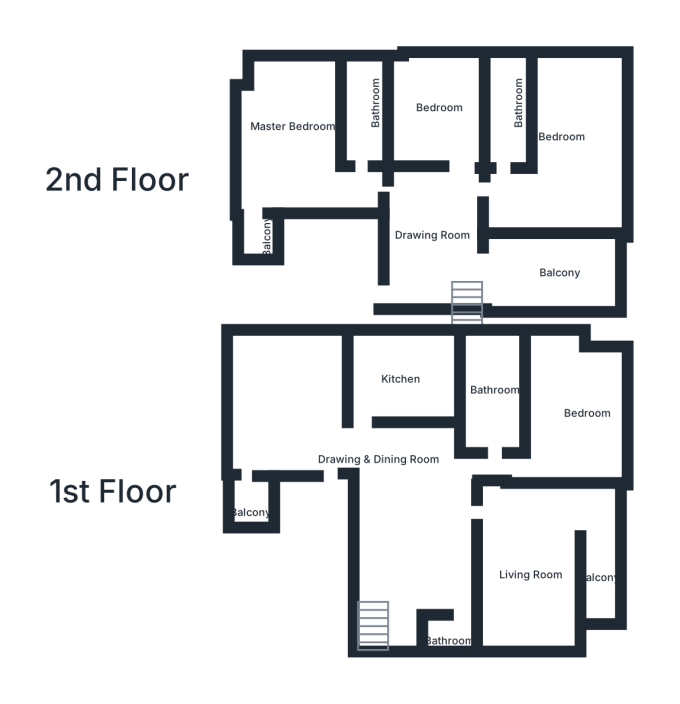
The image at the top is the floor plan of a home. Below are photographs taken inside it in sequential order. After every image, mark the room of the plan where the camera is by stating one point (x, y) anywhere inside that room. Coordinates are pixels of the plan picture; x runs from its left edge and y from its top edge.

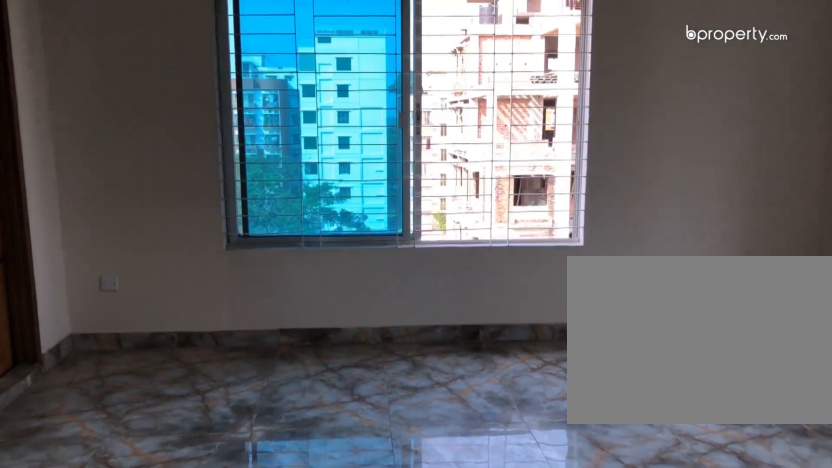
(316, 436)
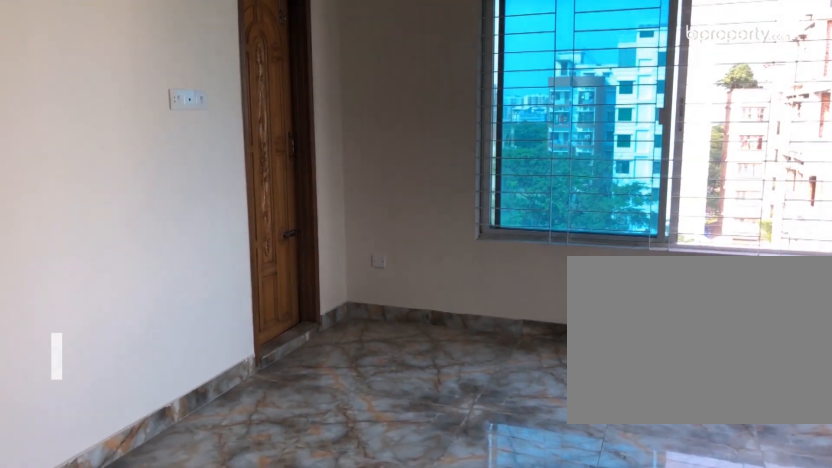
(316, 436)
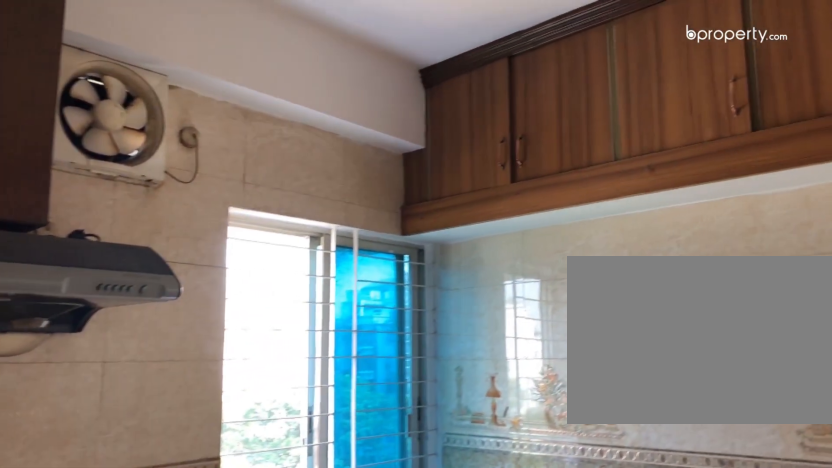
(398, 378)
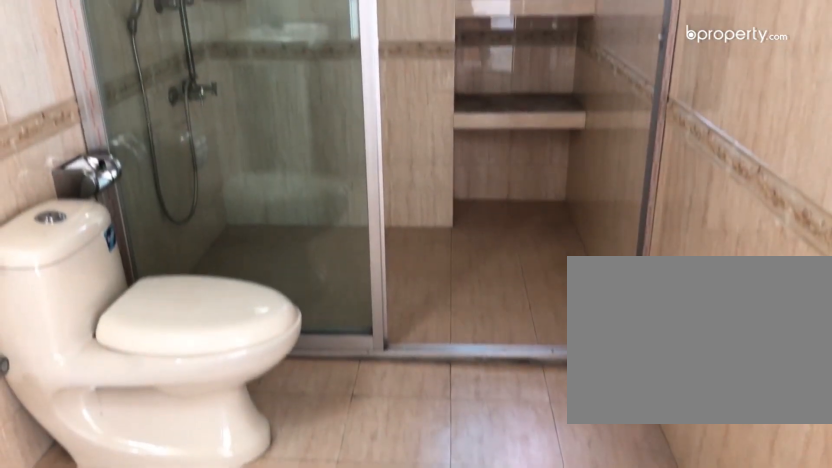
(493, 401)
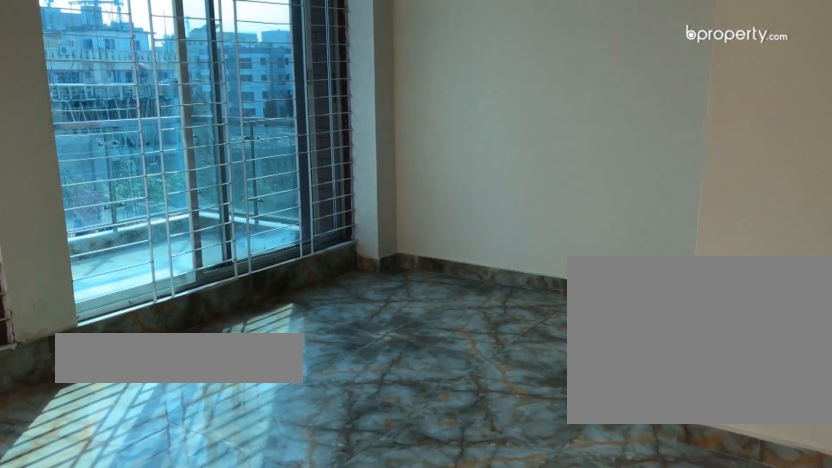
(534, 563)
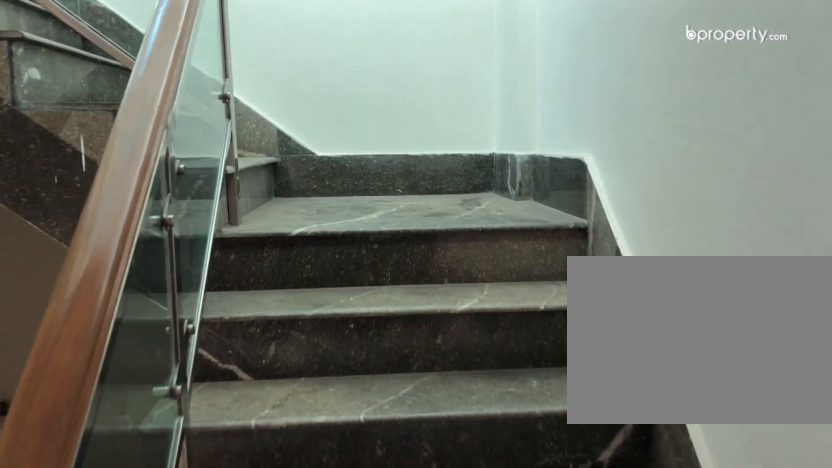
(375, 628)
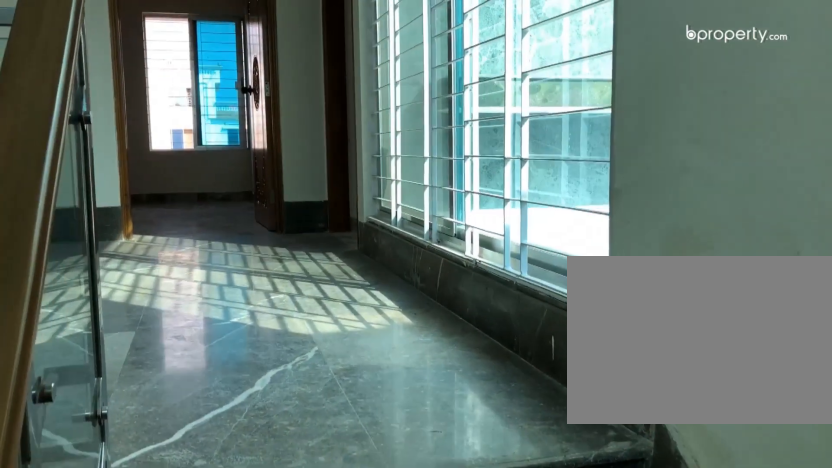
(440, 242)
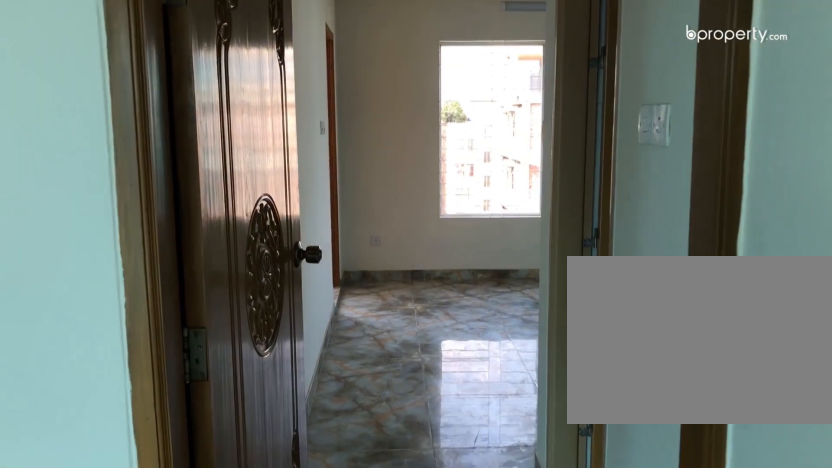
(440, 242)
